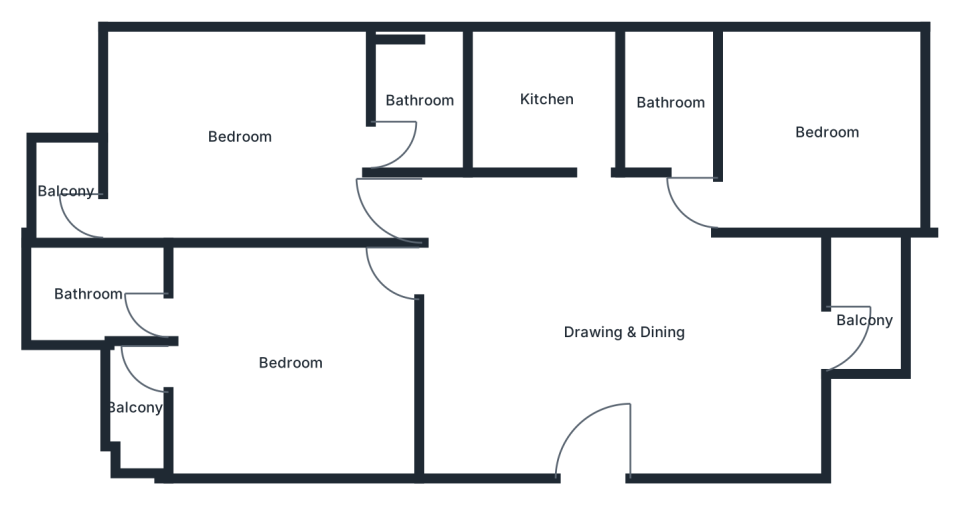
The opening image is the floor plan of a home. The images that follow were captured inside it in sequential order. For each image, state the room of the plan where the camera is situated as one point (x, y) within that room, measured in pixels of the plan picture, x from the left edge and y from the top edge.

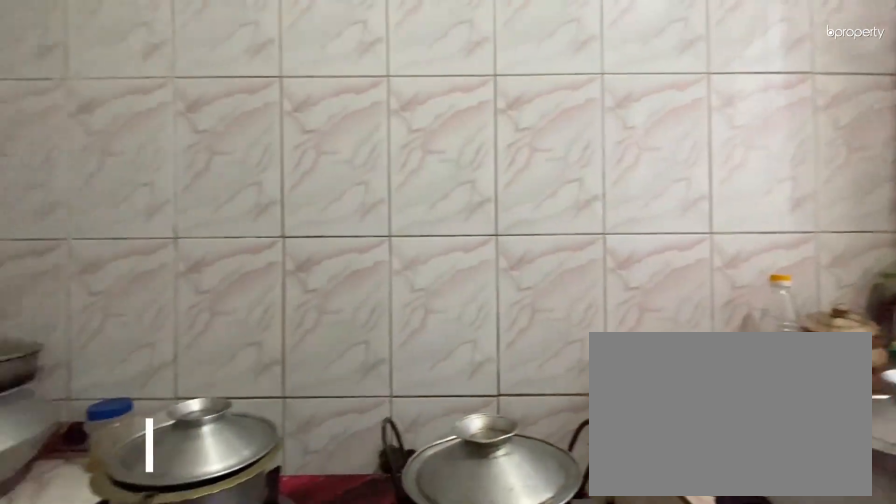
(548, 100)
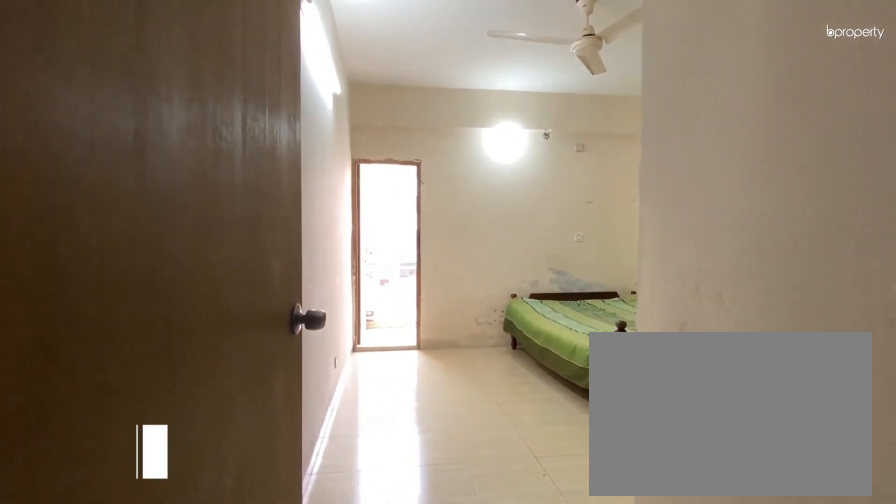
(404, 207)
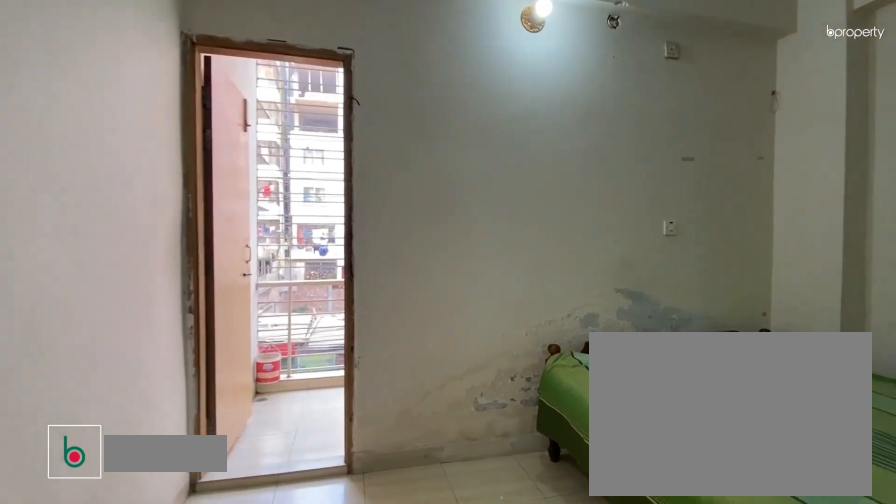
(237, 140)
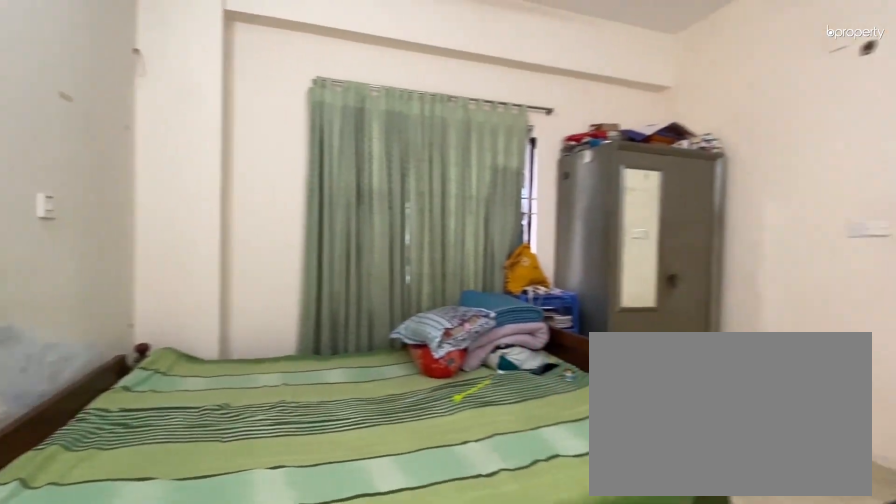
(237, 140)
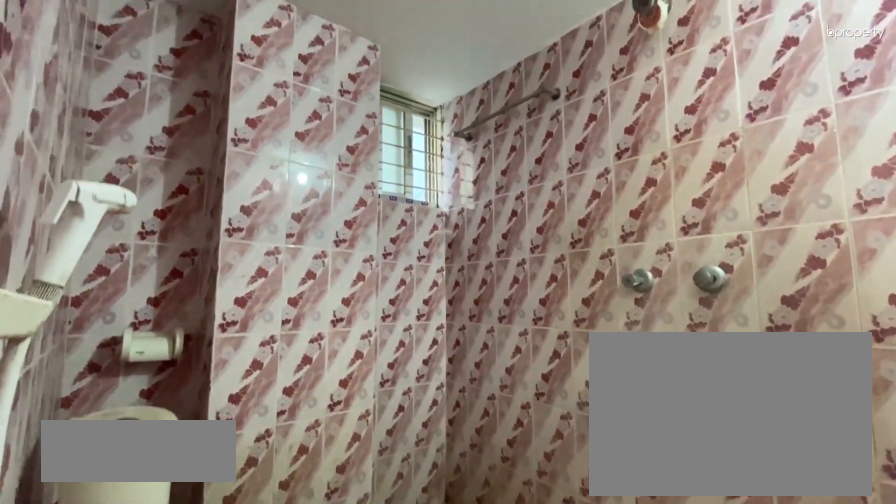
(424, 104)
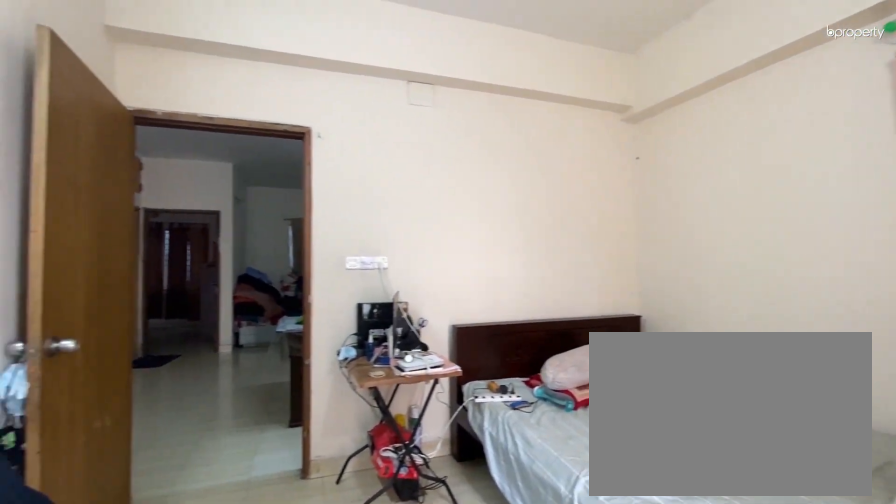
(293, 363)
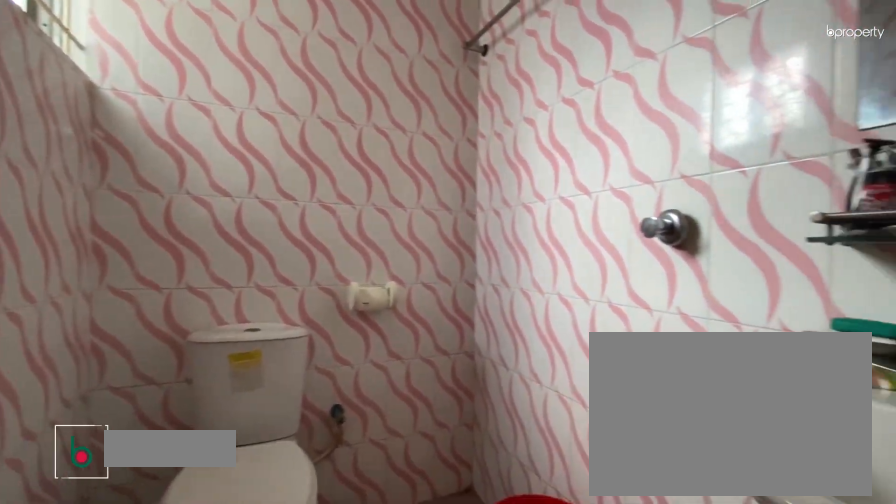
(87, 295)
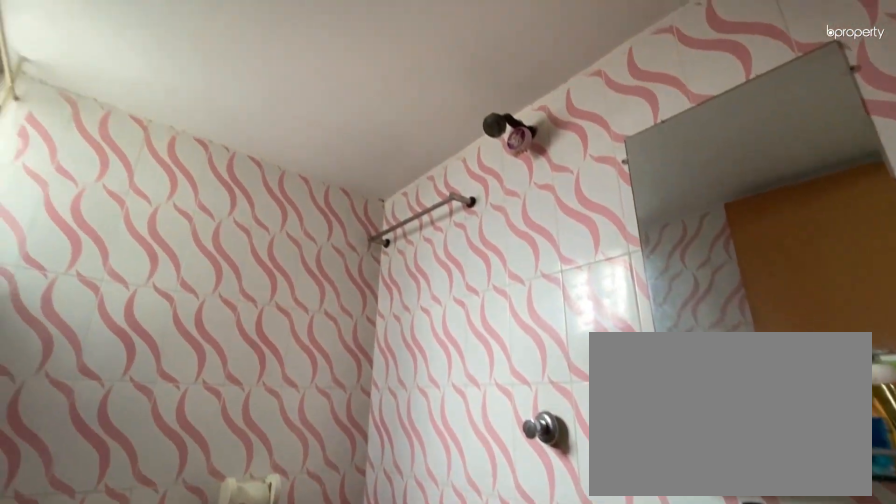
(87, 295)
